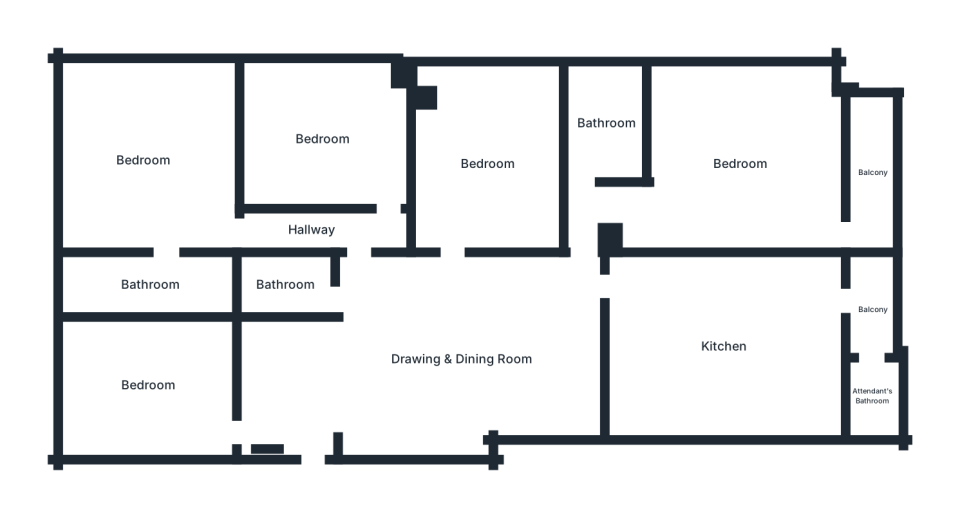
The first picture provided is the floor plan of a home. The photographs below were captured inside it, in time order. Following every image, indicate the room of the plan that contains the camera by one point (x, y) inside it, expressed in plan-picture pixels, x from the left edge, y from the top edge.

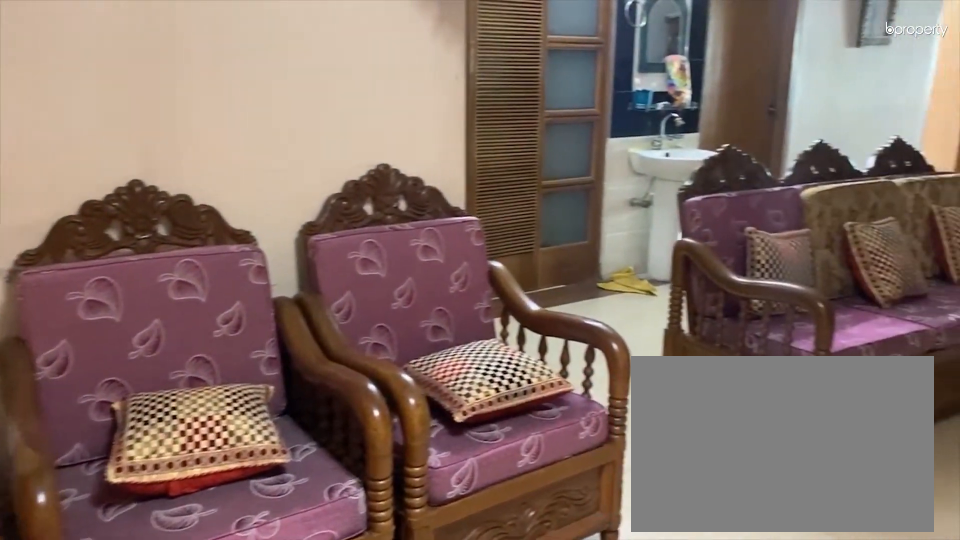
(456, 374)
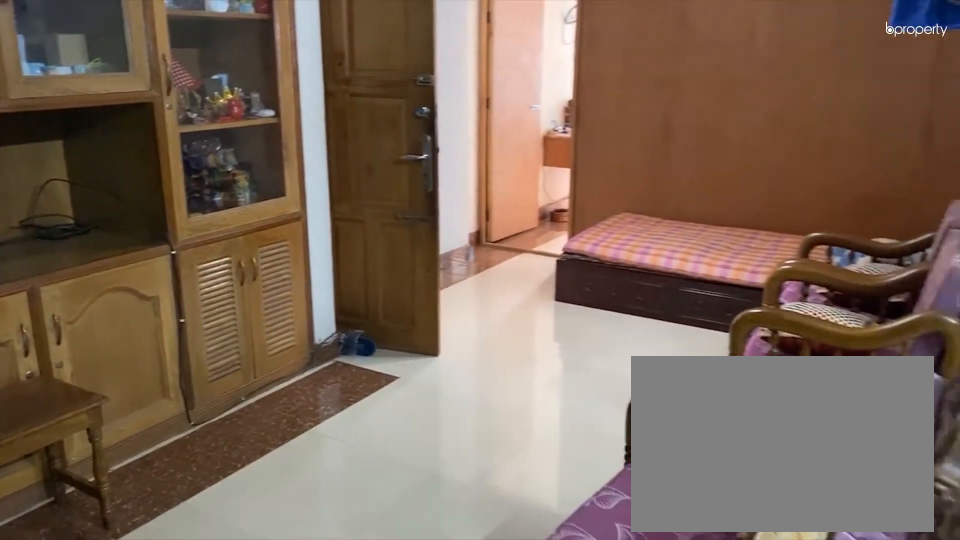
(456, 374)
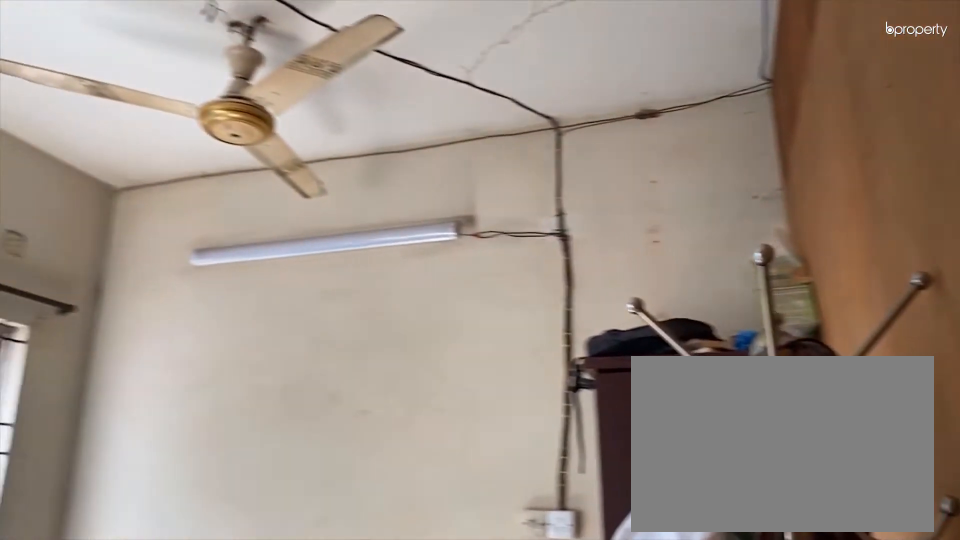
(144, 381)
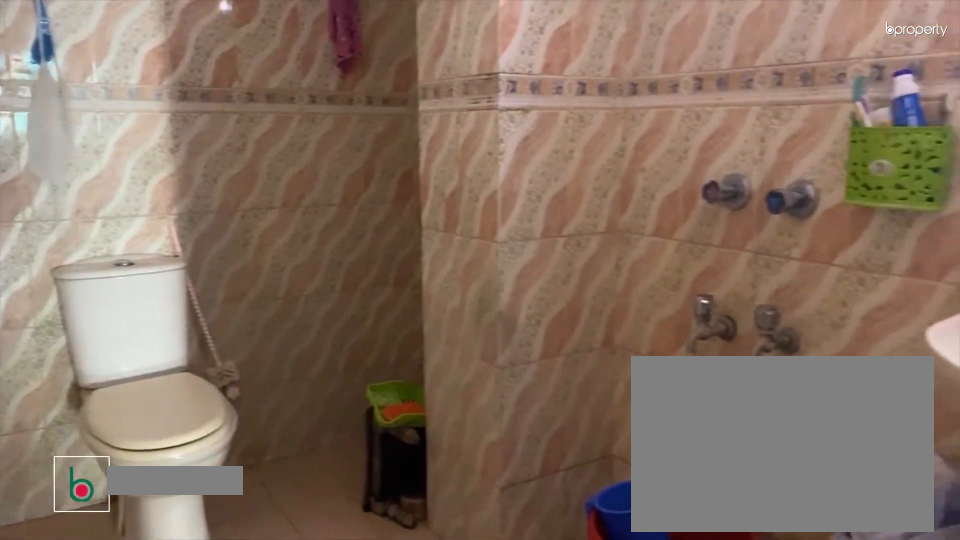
(288, 282)
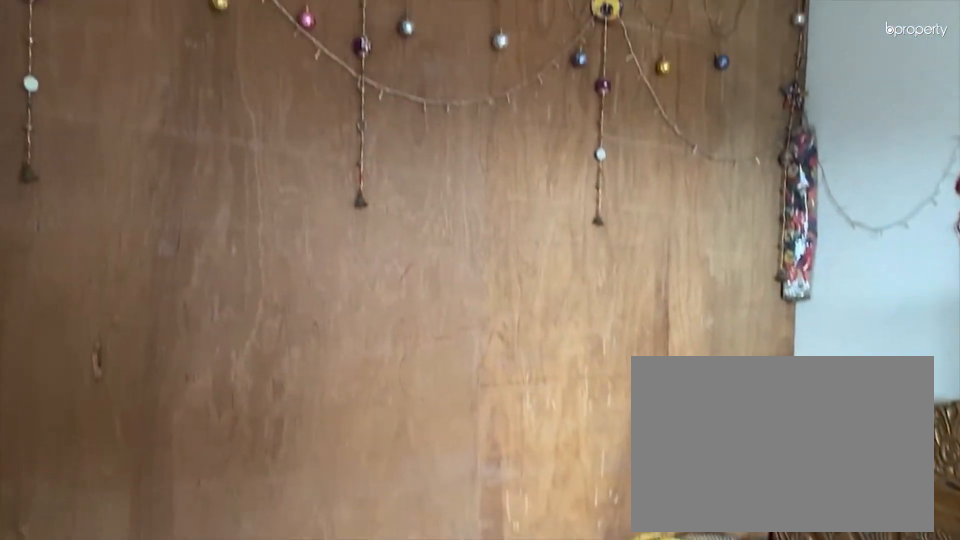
(322, 142)
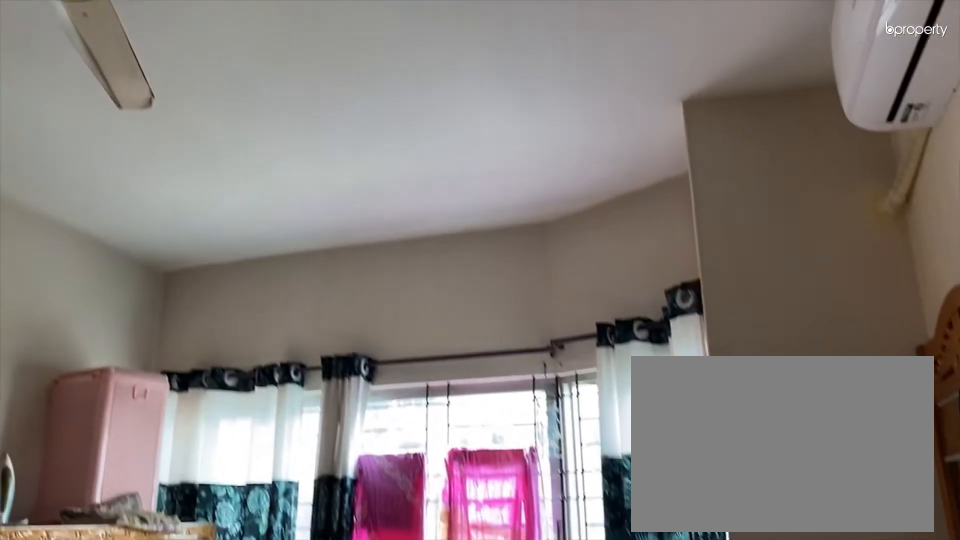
(322, 141)
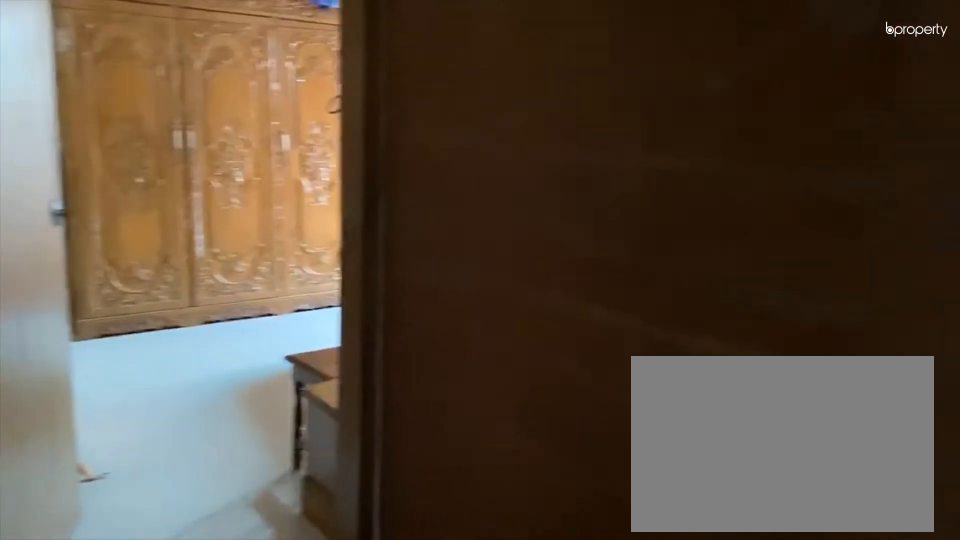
(281, 230)
